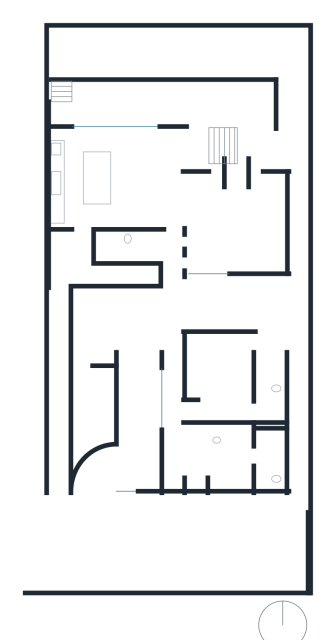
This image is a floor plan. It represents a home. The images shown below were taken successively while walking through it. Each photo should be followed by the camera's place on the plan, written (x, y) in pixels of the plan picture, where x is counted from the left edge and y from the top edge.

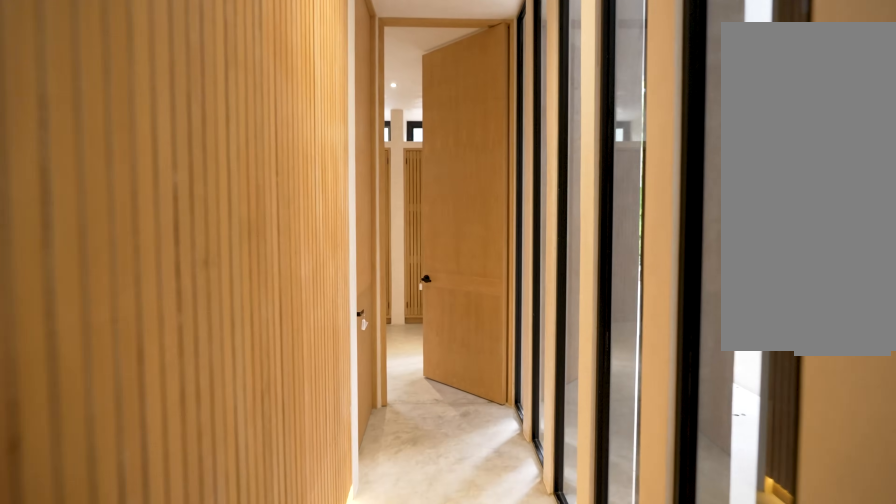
(172, 332)
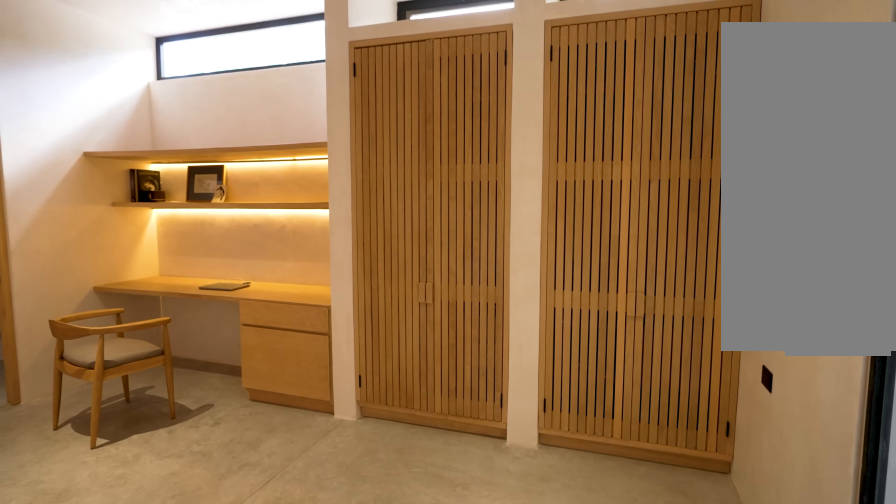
(172, 429)
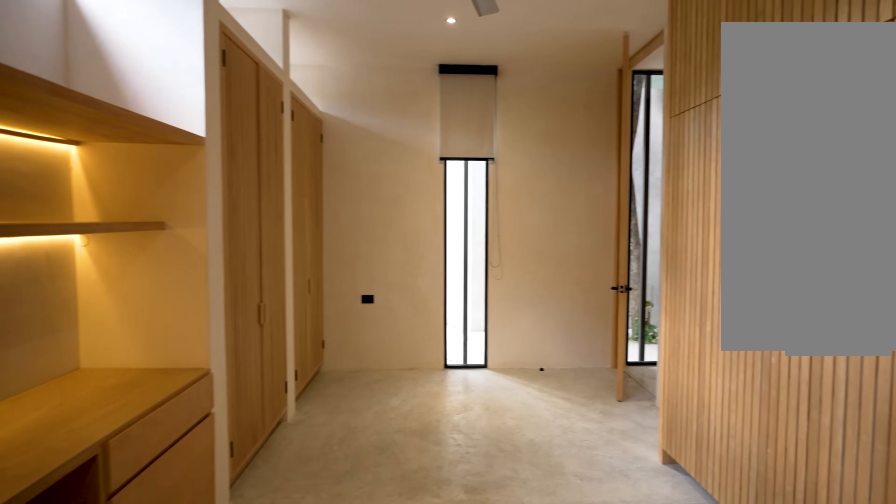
(212, 458)
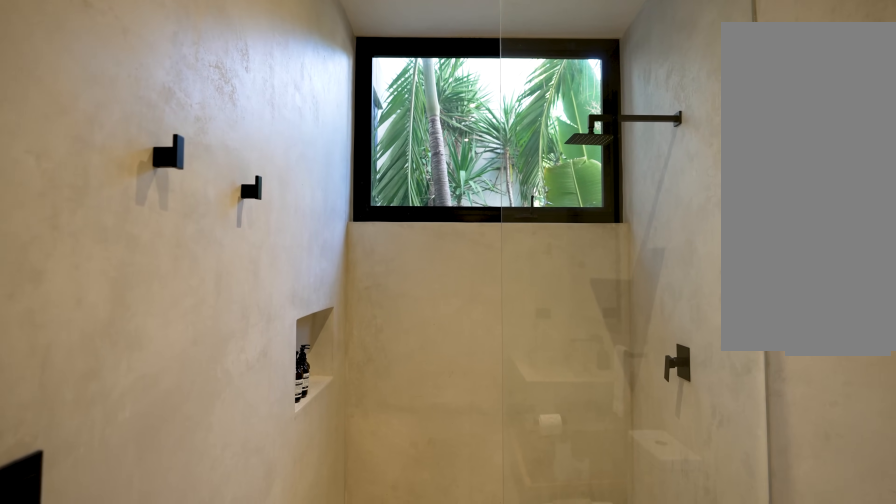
(265, 407)
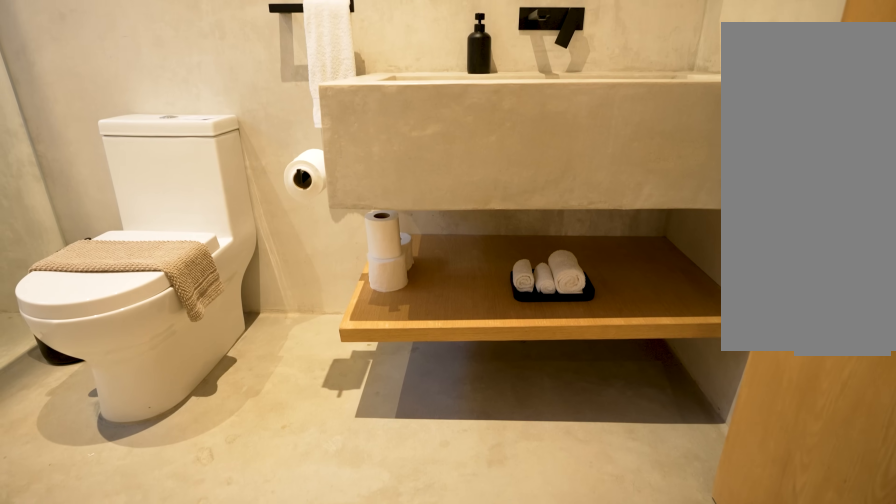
(265, 407)
